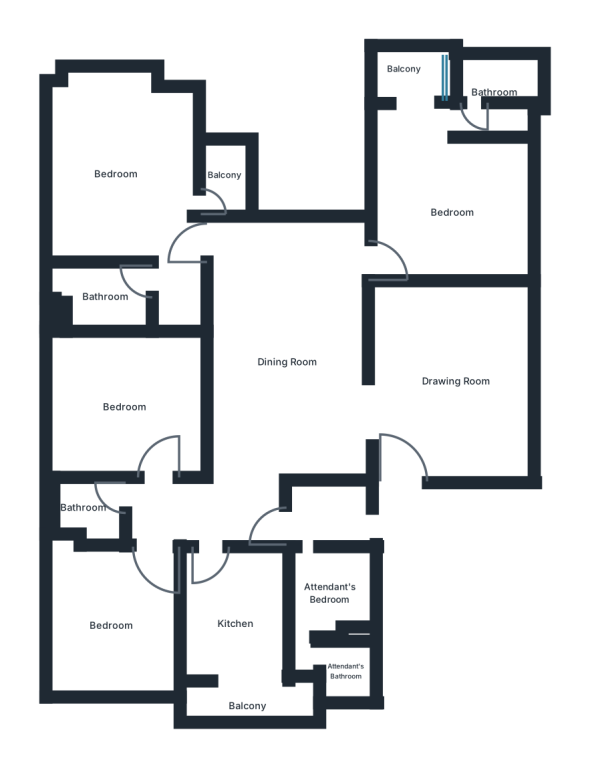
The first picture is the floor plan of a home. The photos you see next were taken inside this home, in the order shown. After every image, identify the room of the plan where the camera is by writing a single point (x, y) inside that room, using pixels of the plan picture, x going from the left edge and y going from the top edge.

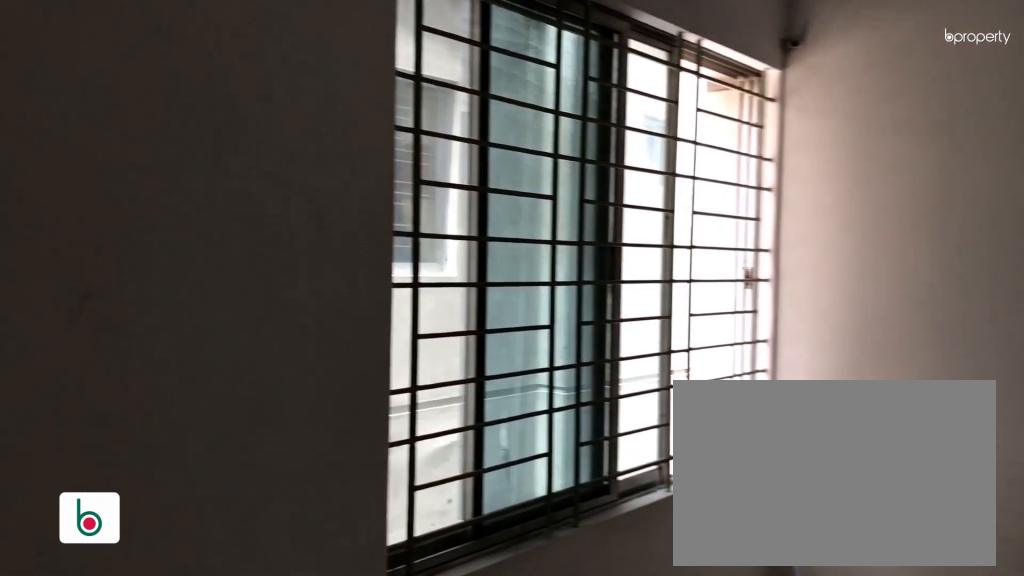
(454, 383)
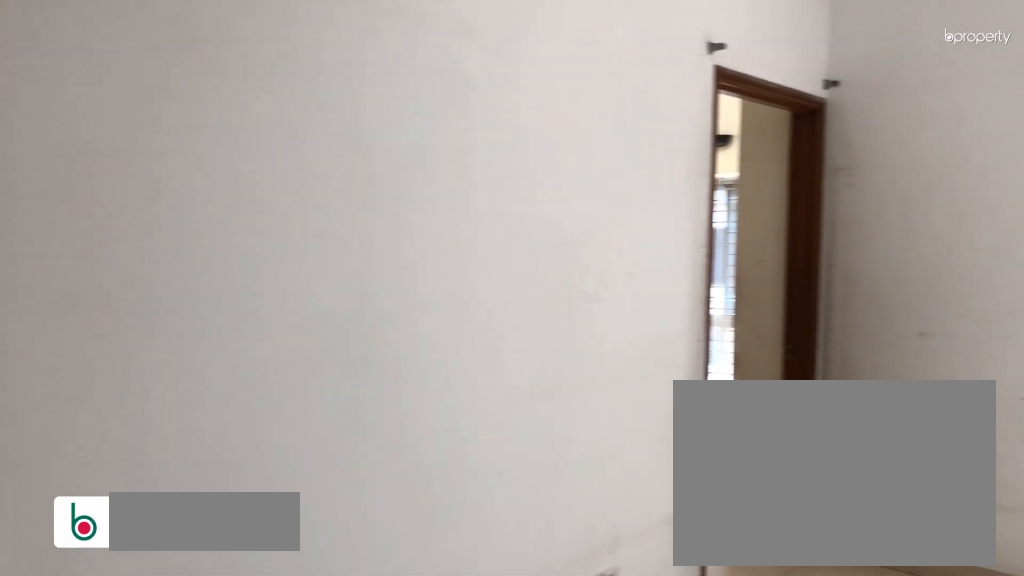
(285, 362)
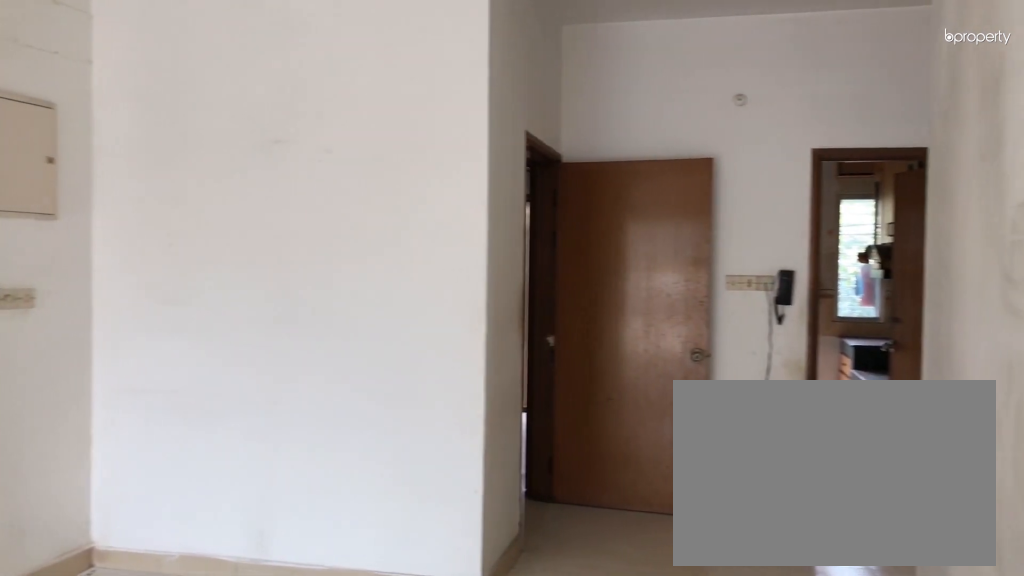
(285, 362)
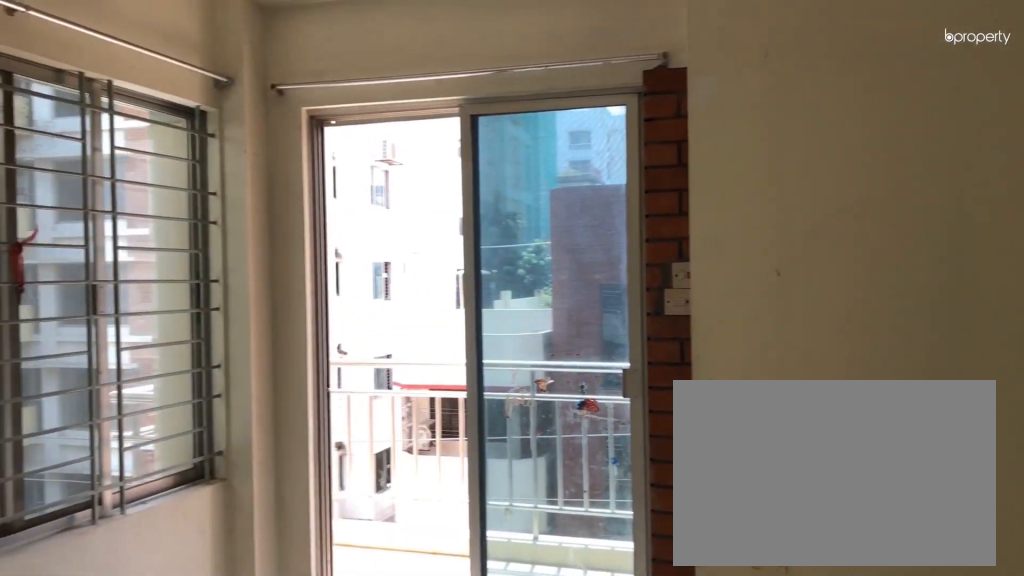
(451, 214)
